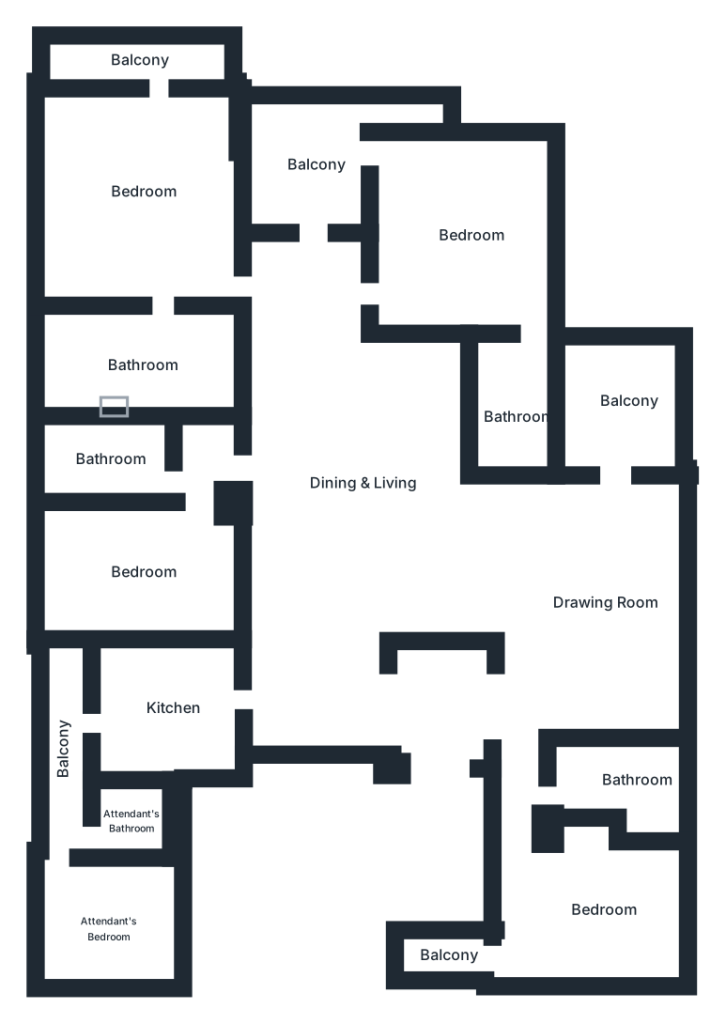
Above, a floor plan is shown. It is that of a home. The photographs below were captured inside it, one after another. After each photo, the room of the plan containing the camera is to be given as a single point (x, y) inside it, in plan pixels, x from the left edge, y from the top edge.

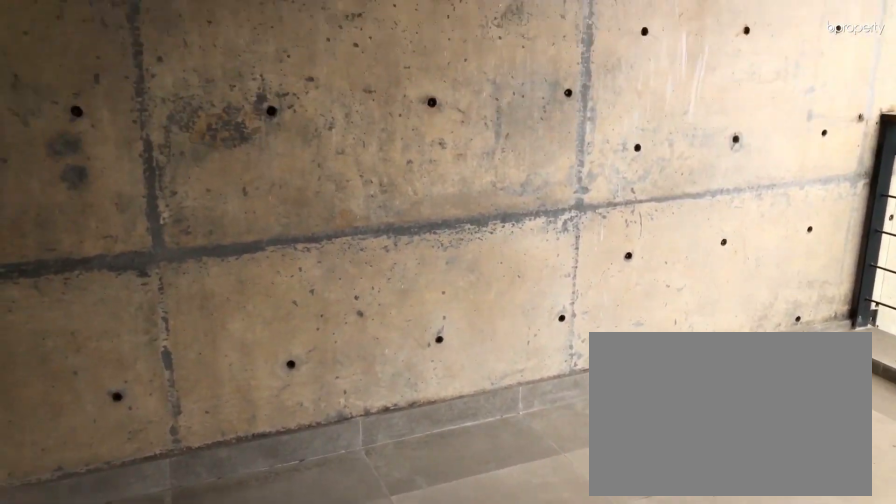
(311, 154)
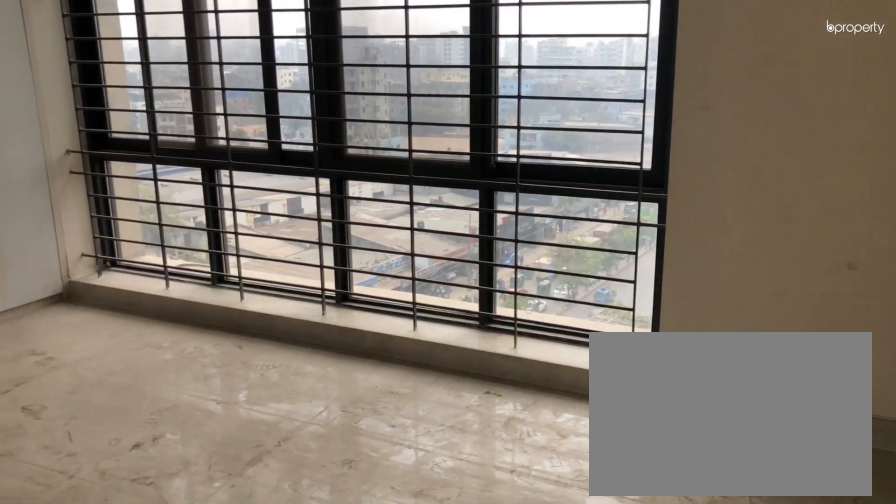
(460, 227)
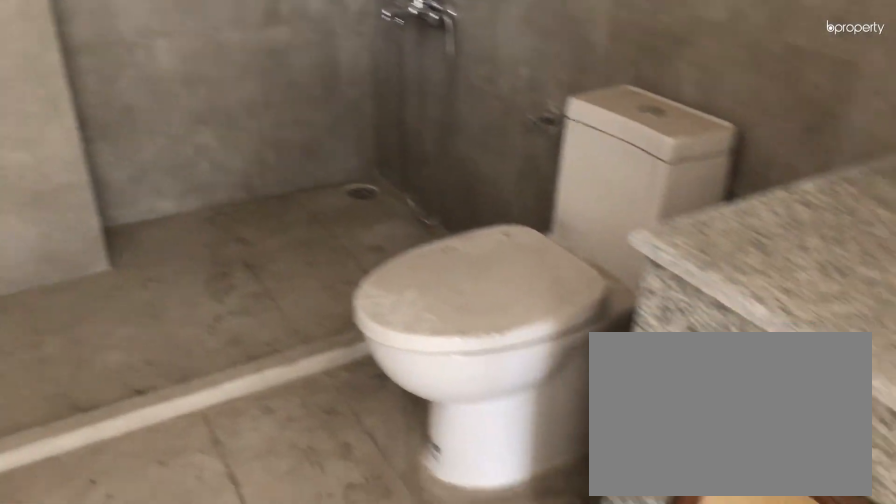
(511, 407)
